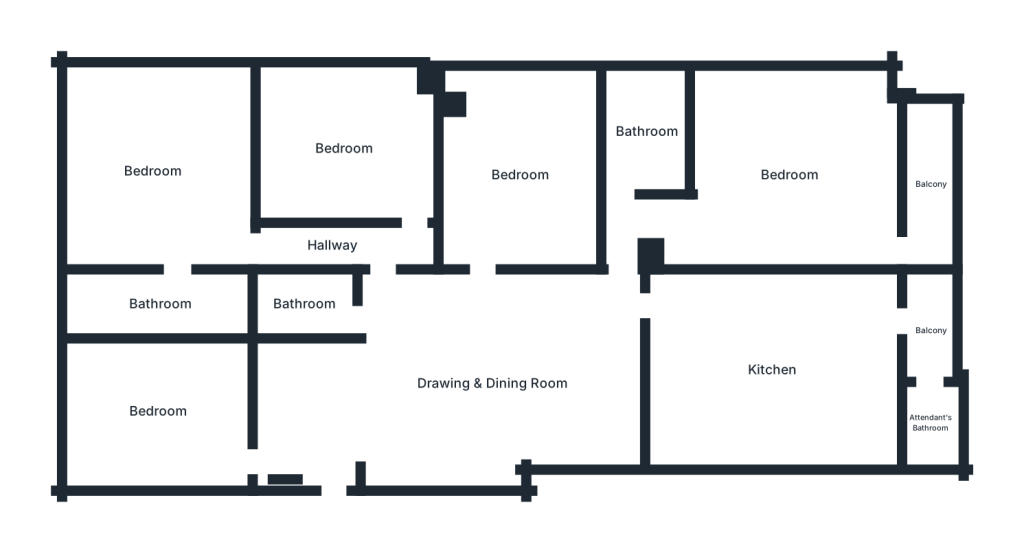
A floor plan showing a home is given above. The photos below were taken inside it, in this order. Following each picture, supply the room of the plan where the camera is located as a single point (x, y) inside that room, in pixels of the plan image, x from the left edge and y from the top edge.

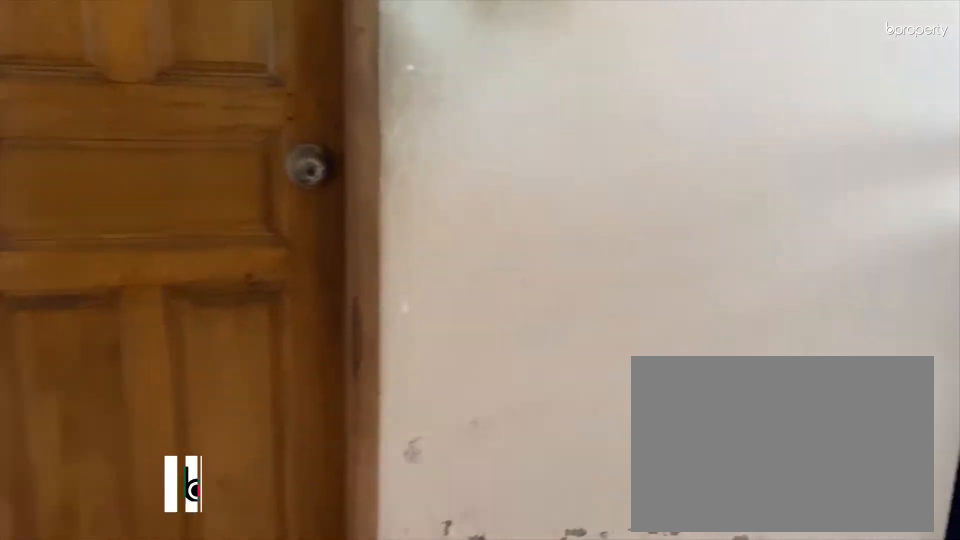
(649, 219)
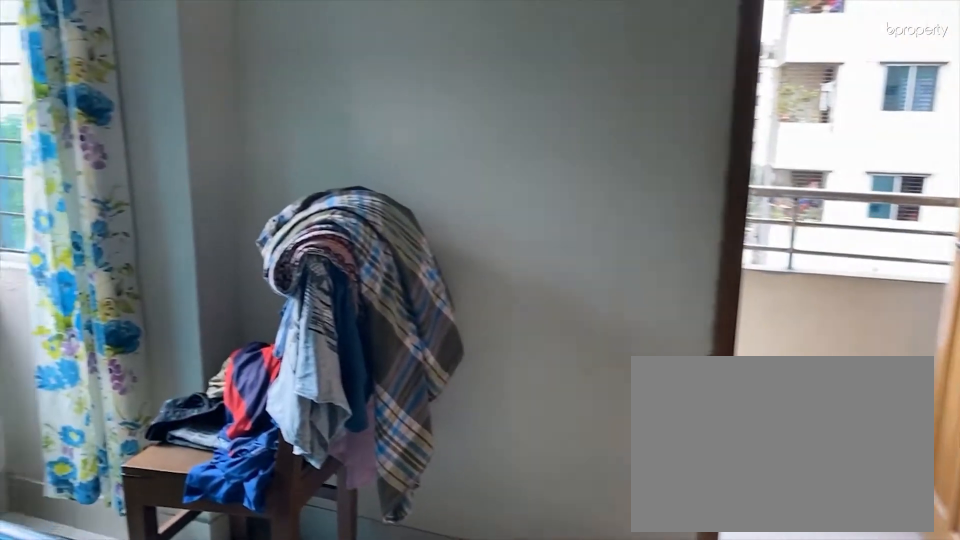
(785, 178)
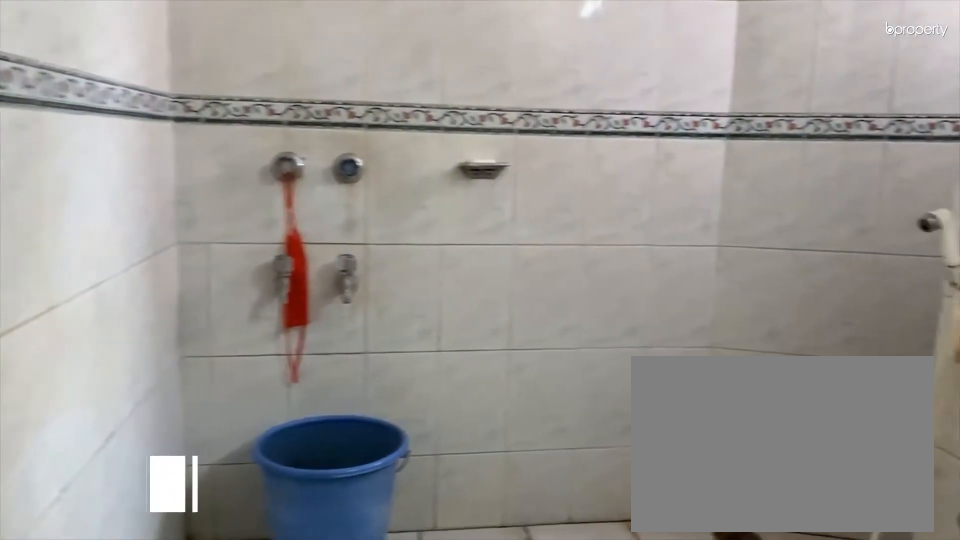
(653, 133)
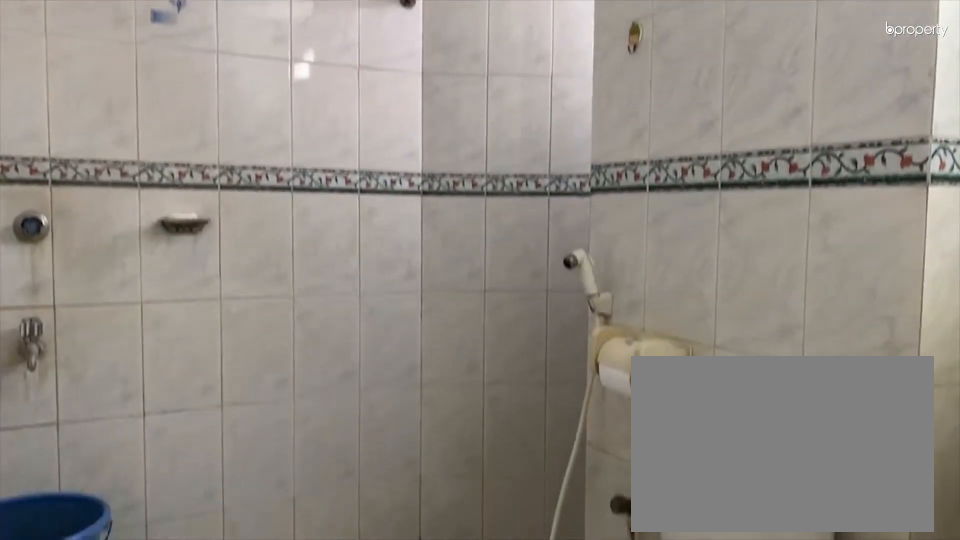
(653, 133)
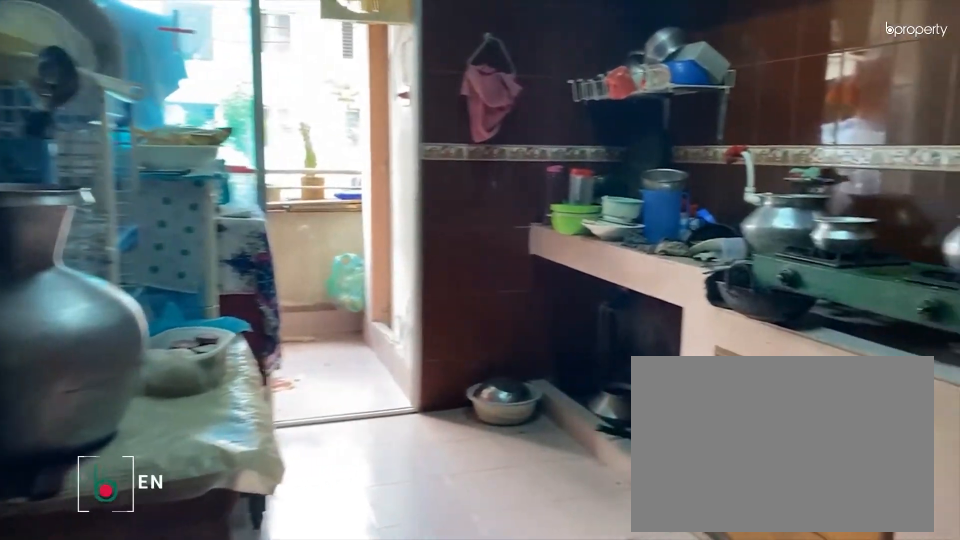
(774, 359)
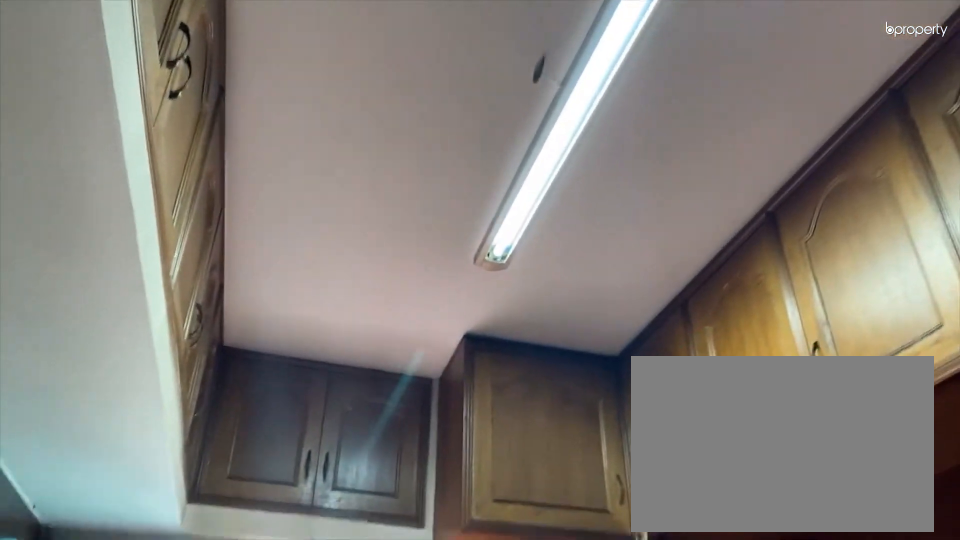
(775, 359)
